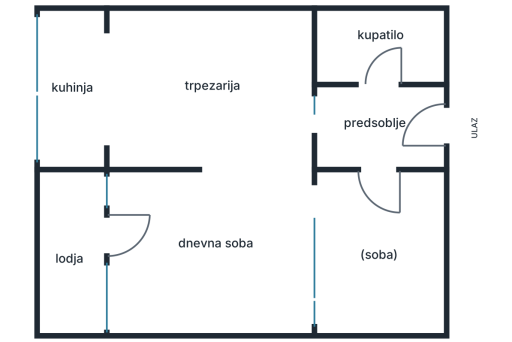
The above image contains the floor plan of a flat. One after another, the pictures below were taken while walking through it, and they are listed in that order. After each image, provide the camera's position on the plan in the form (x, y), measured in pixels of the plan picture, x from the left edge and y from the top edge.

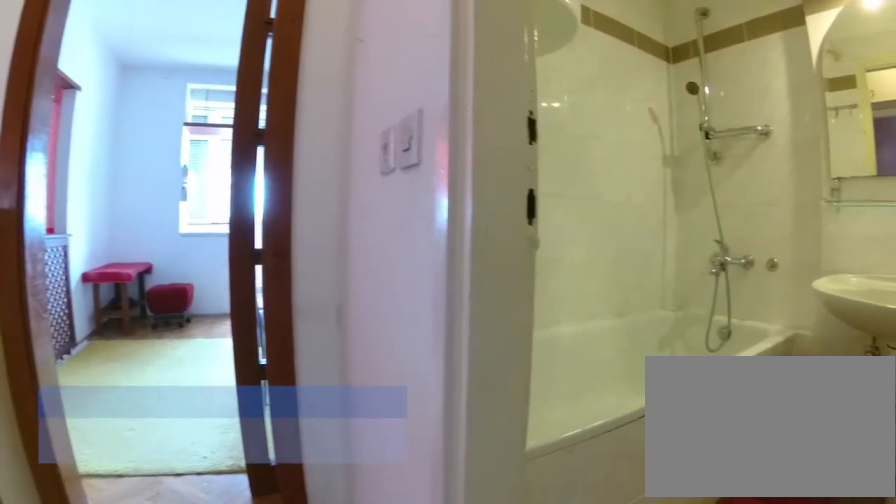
(427, 131)
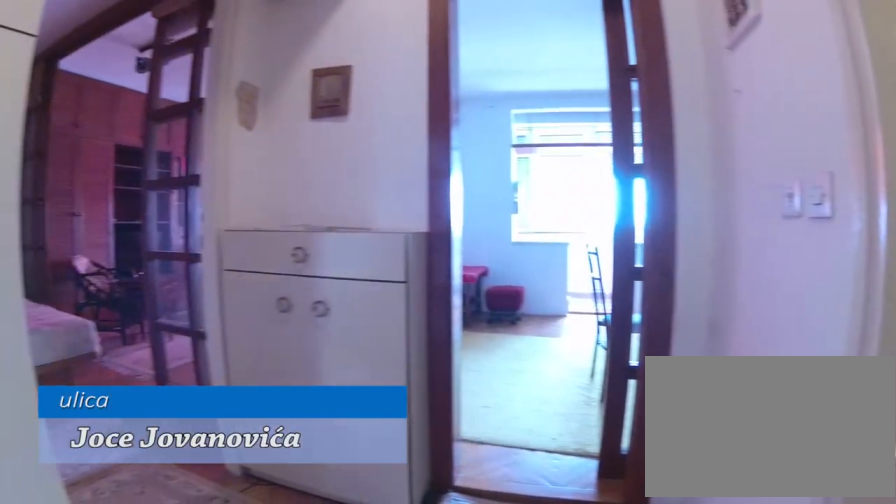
(416, 120)
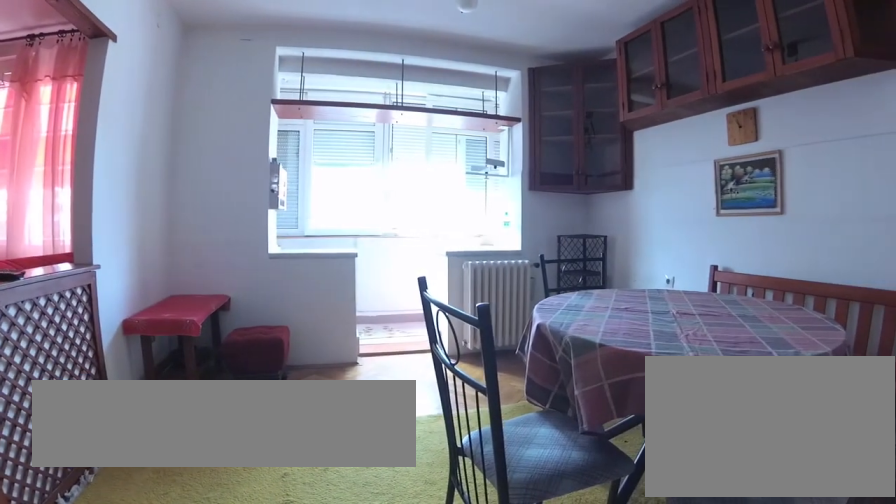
(318, 122)
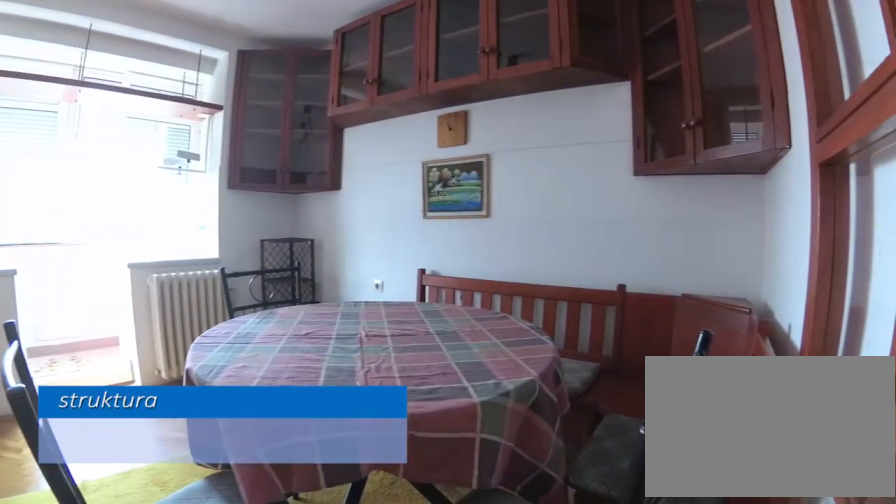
(311, 130)
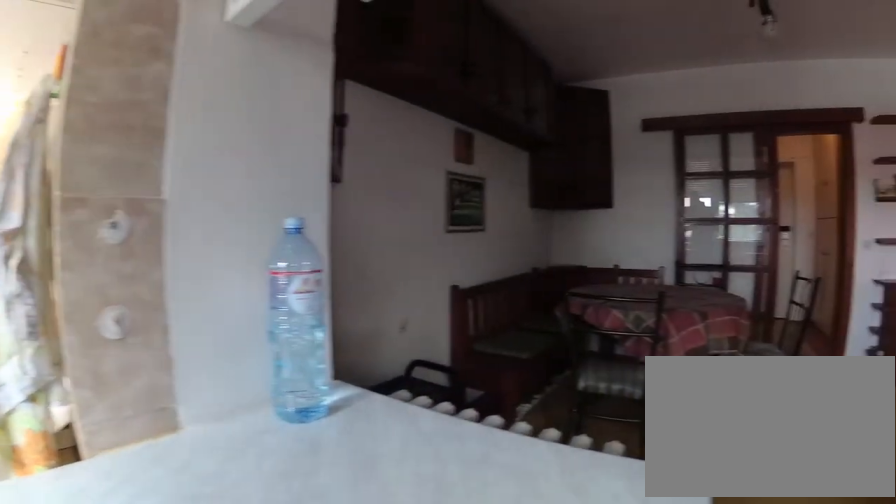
(68, 109)
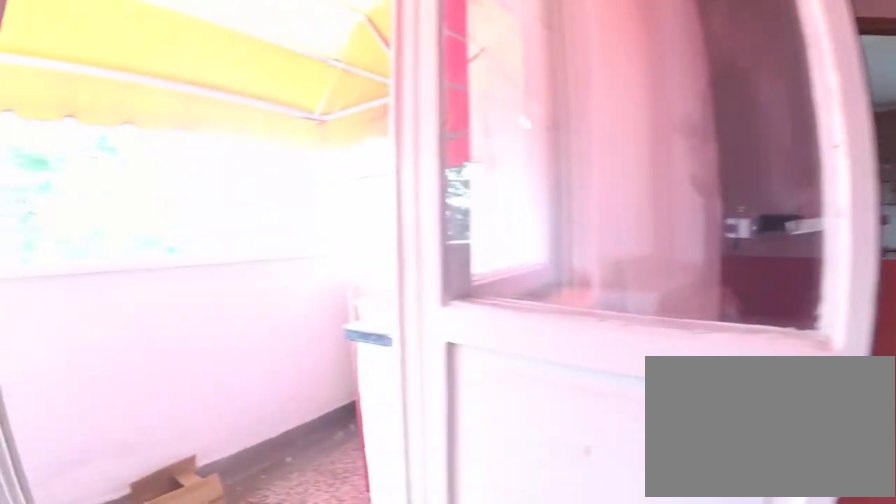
(136, 260)
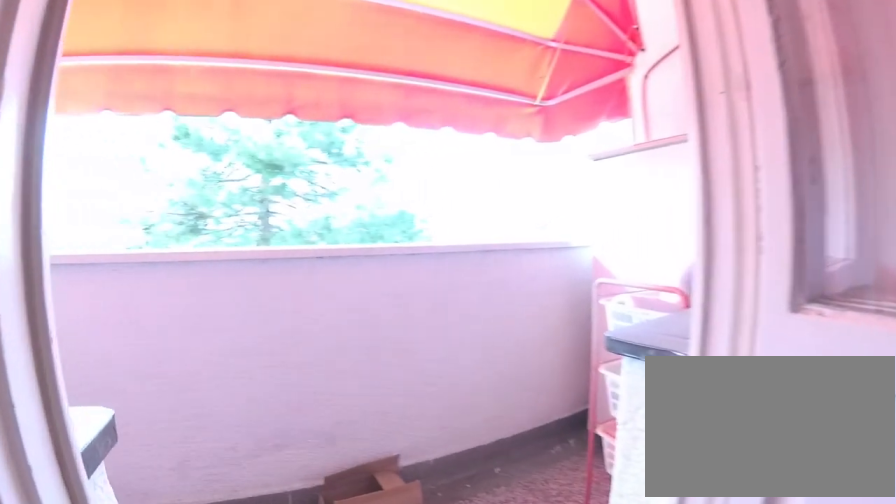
(137, 255)
